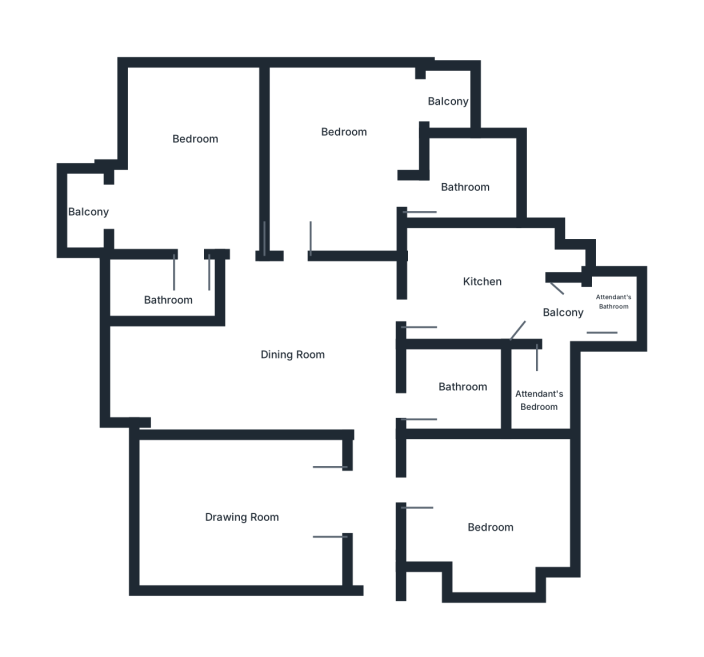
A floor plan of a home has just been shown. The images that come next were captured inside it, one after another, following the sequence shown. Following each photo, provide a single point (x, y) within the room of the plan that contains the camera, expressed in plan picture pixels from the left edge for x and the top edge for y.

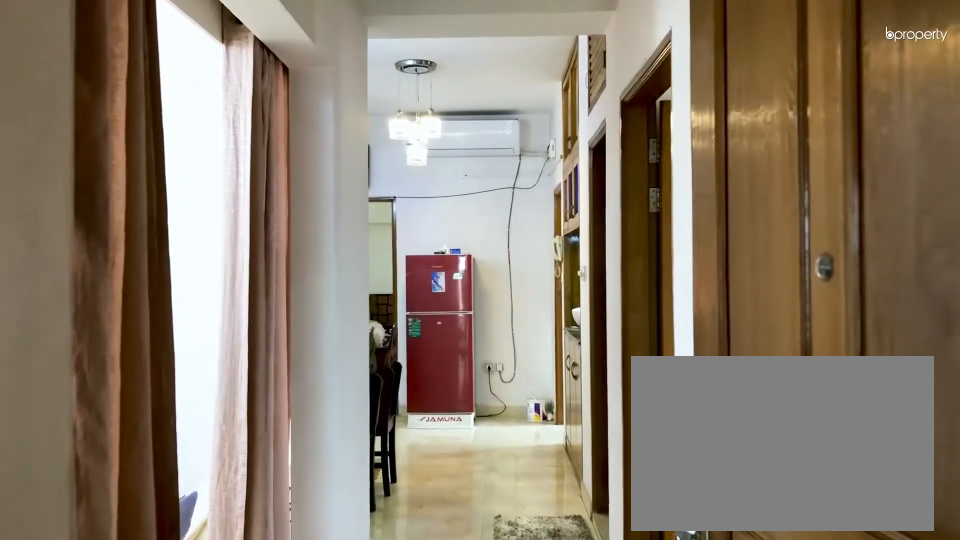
(379, 559)
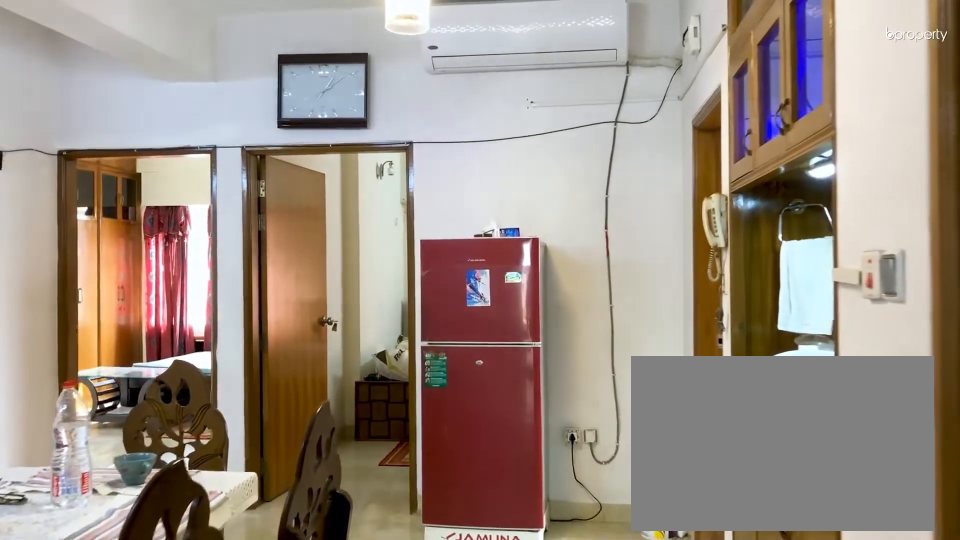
(291, 360)
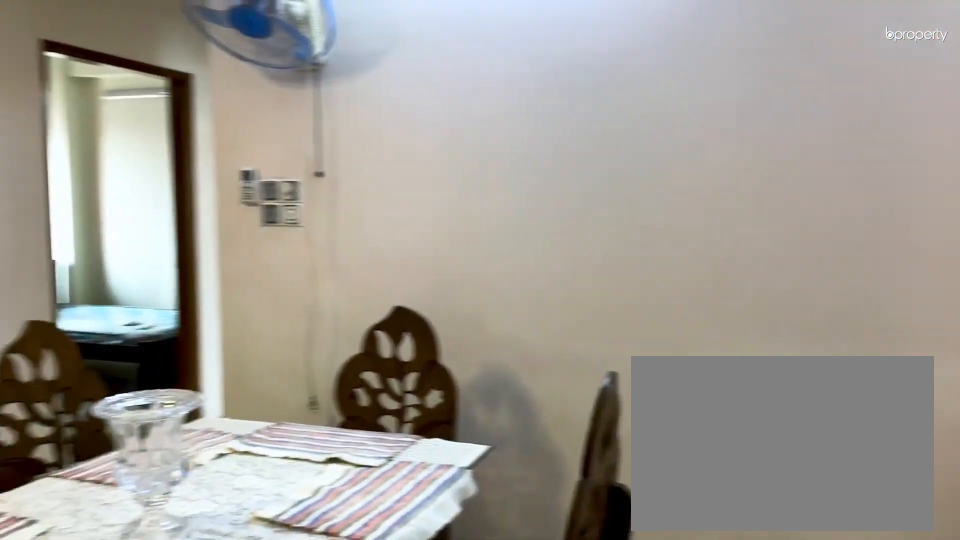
(290, 359)
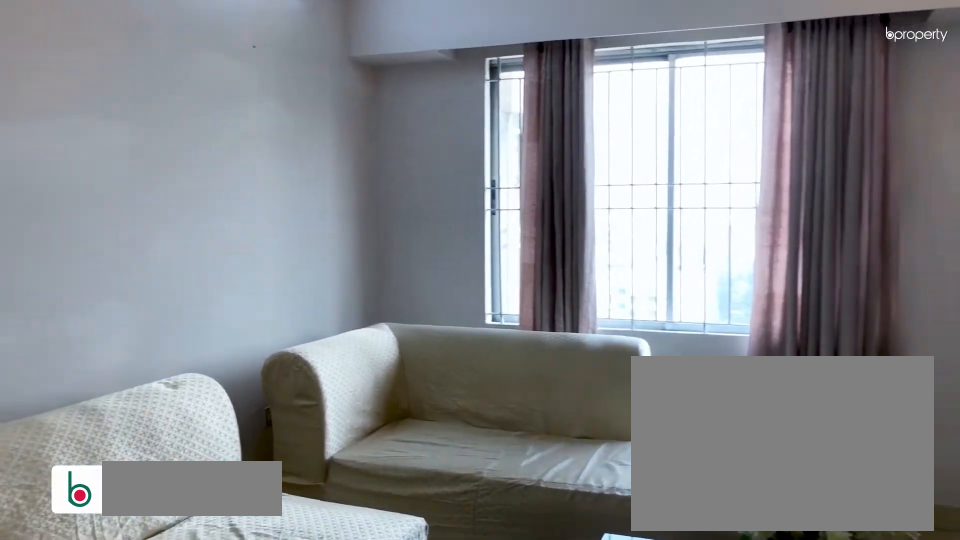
(233, 533)
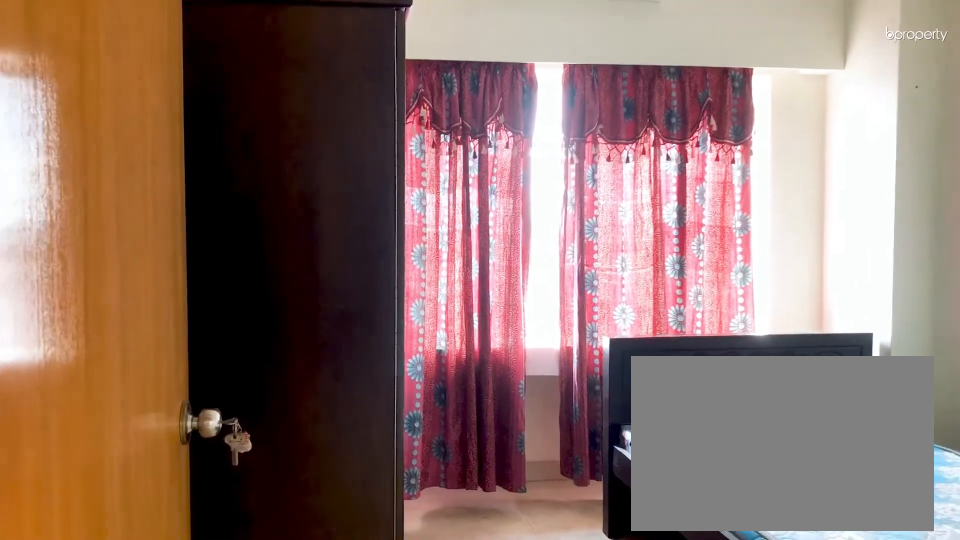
(437, 501)
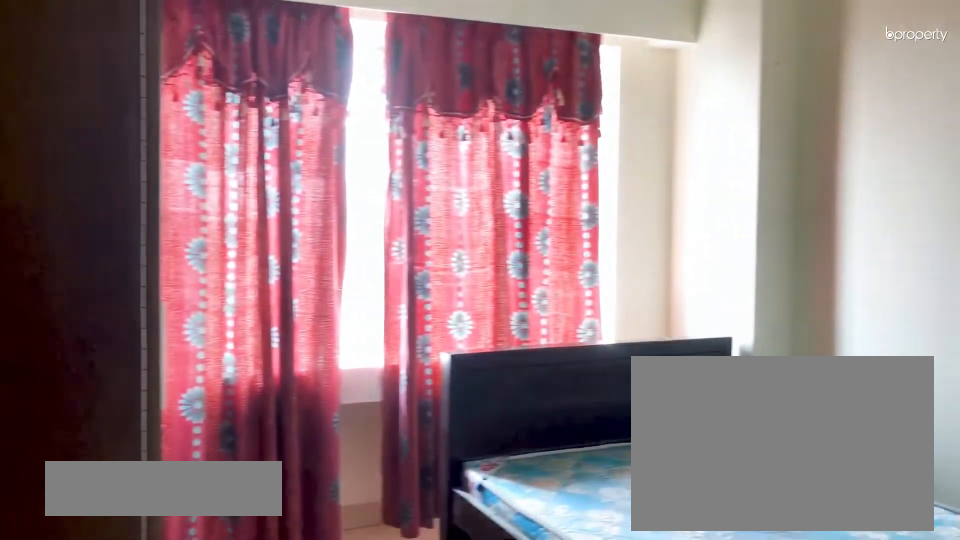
(505, 510)
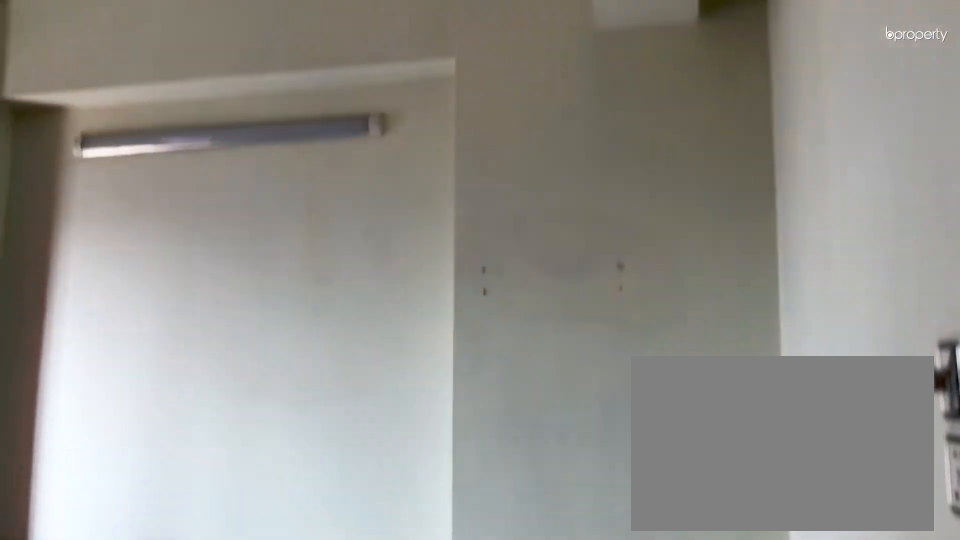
(505, 510)
